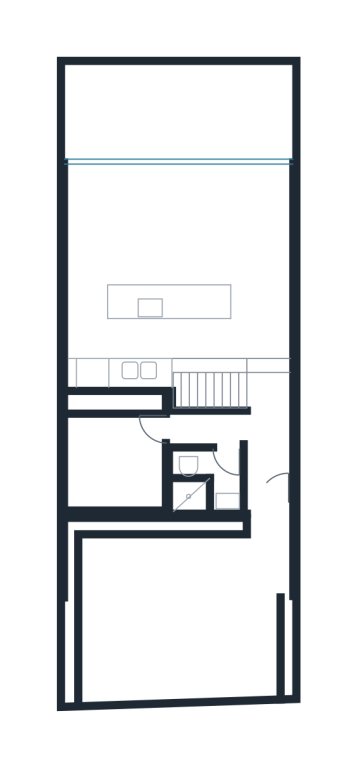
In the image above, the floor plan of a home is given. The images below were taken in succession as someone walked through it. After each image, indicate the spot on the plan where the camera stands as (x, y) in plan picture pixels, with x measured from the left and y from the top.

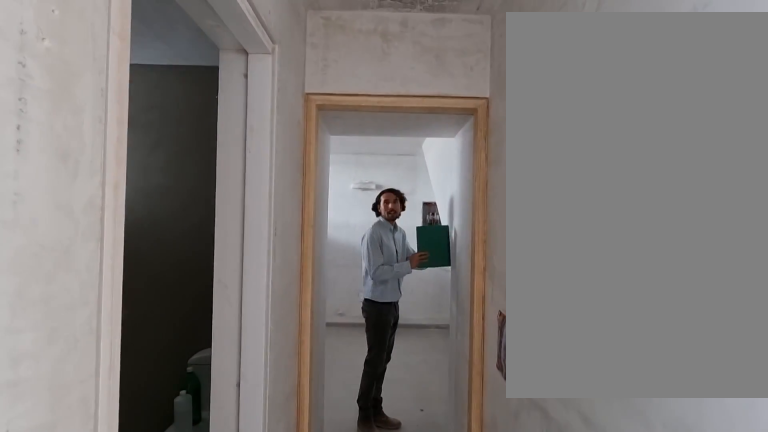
(211, 425)
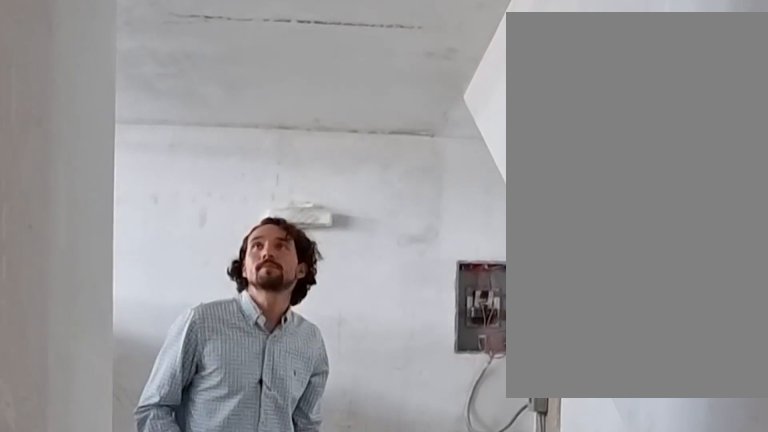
(194, 429)
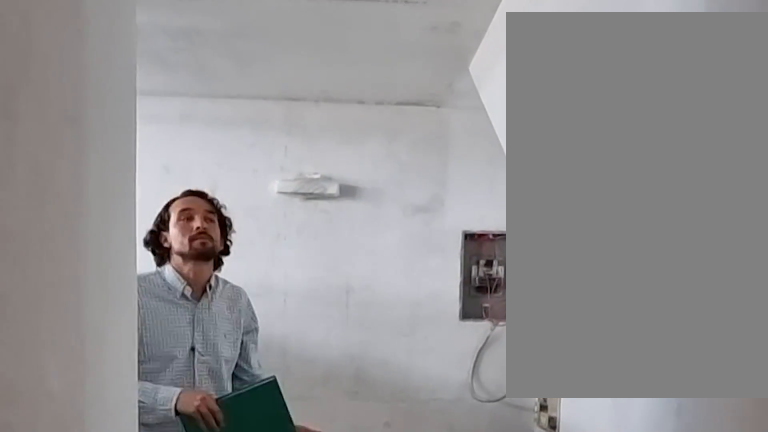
(194, 428)
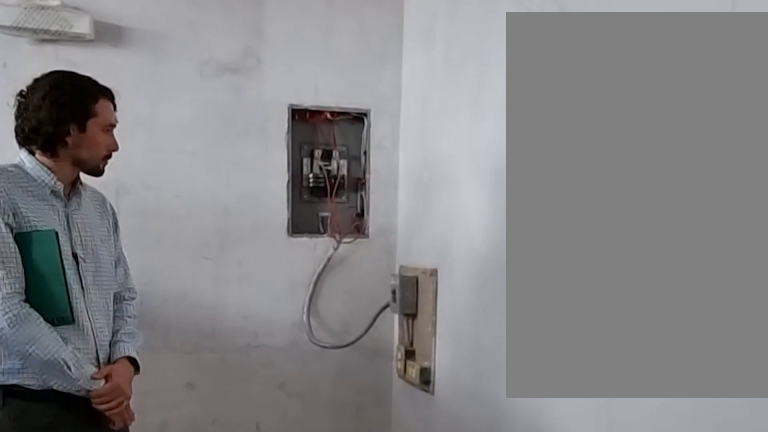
(206, 423)
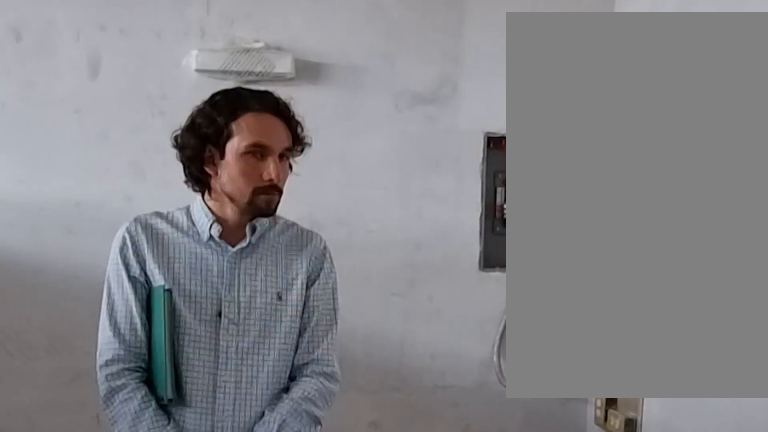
(206, 423)
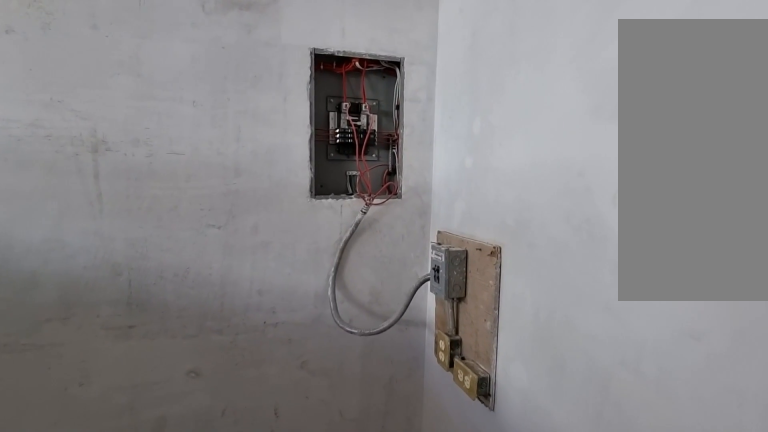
(206, 423)
